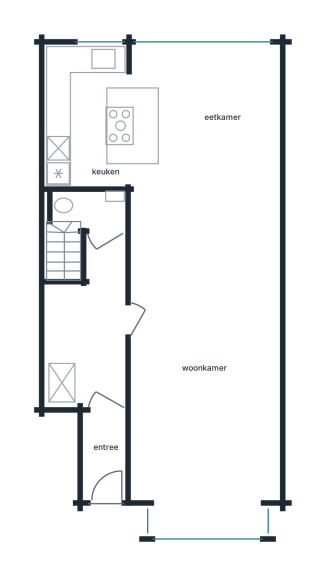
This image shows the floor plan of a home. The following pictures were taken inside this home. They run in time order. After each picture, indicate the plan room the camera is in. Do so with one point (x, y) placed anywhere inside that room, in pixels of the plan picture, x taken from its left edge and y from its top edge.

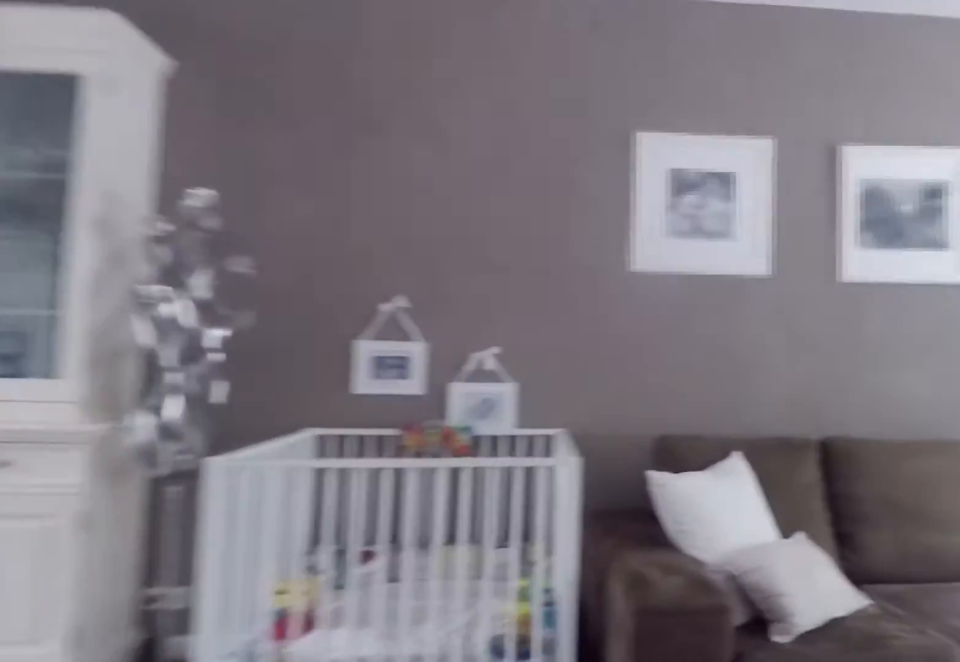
(203, 277)
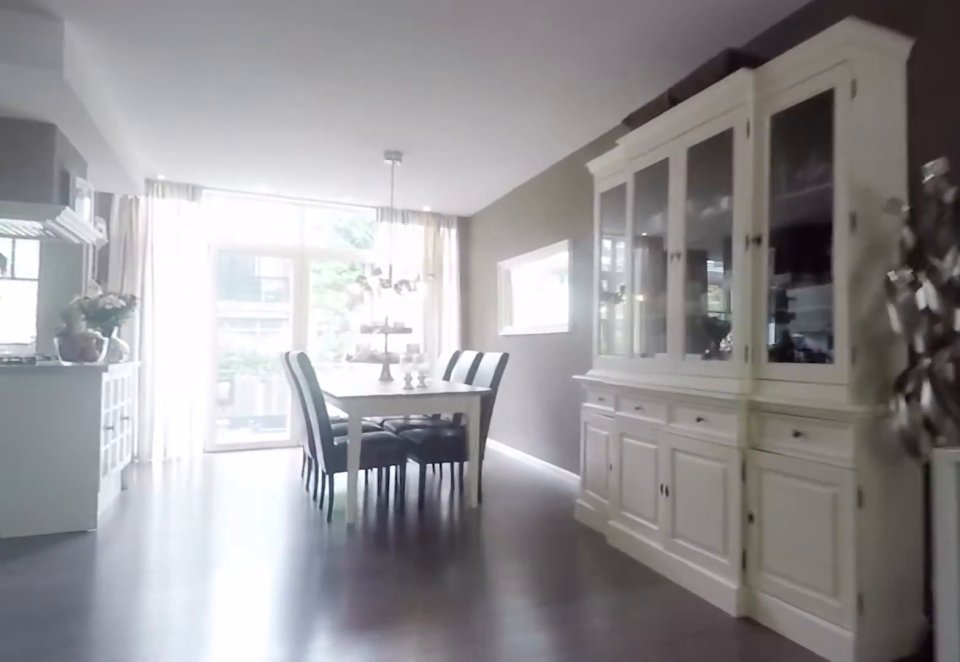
(203, 277)
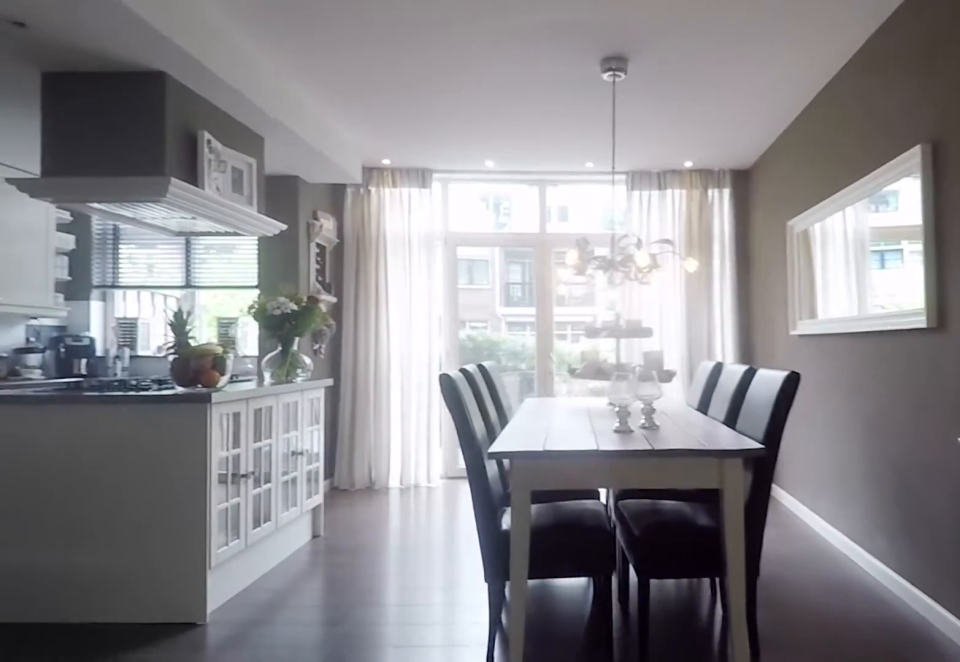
(203, 277)
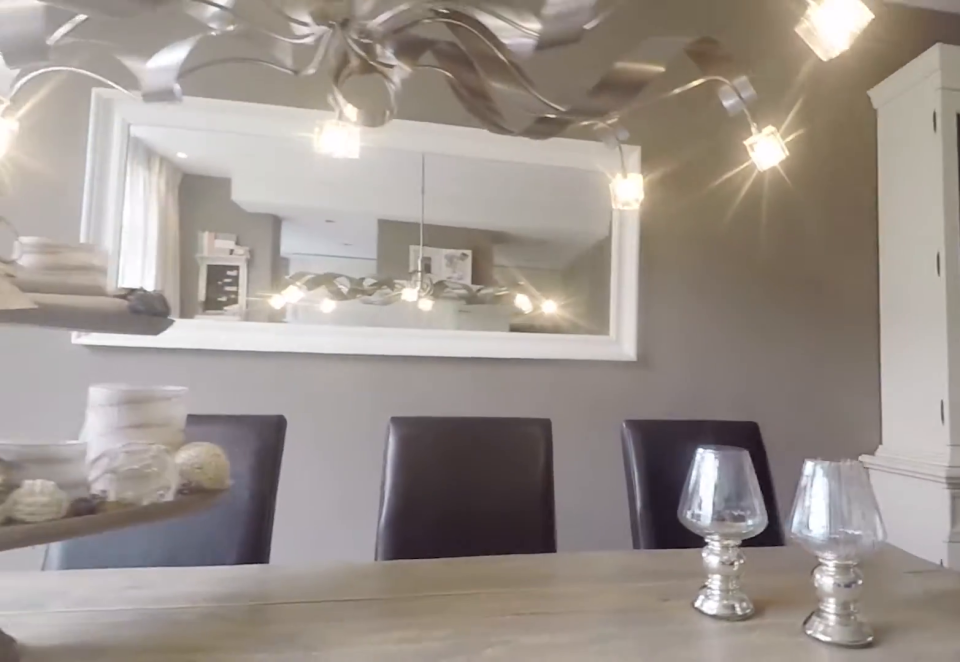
(141, 98)
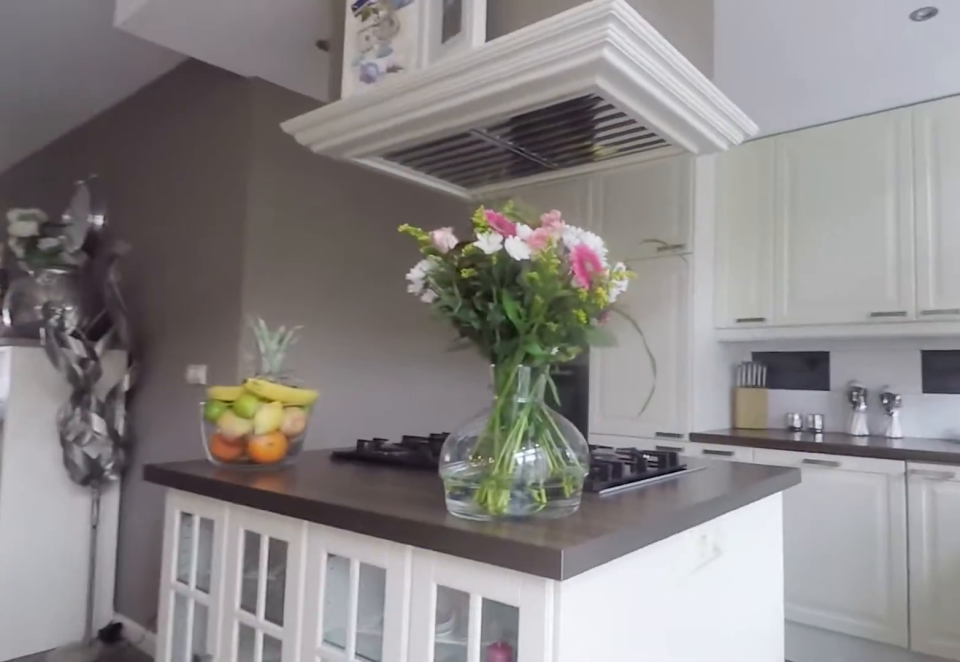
(141, 98)
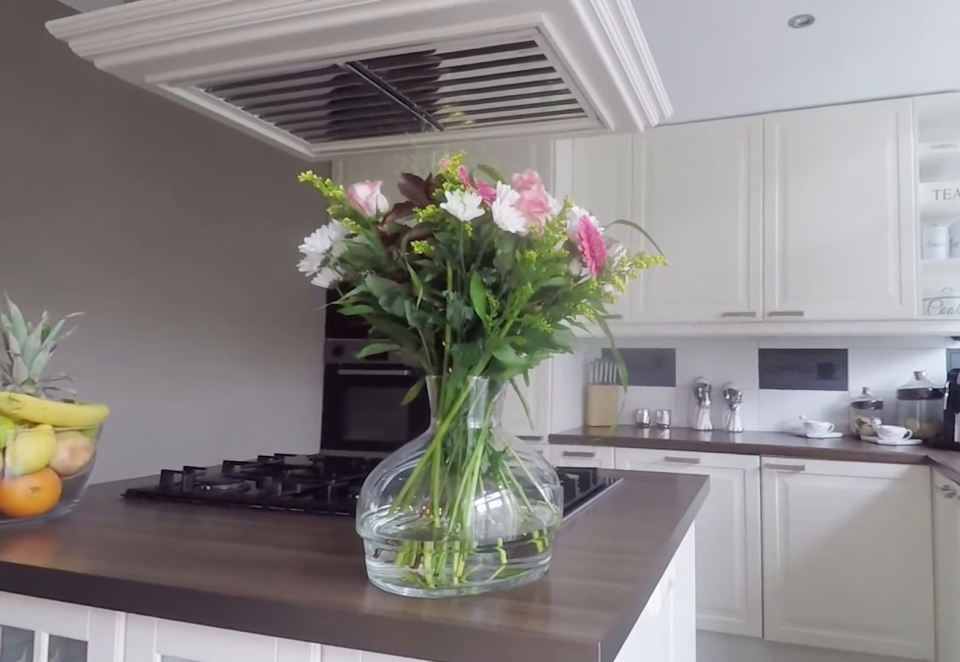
(141, 98)
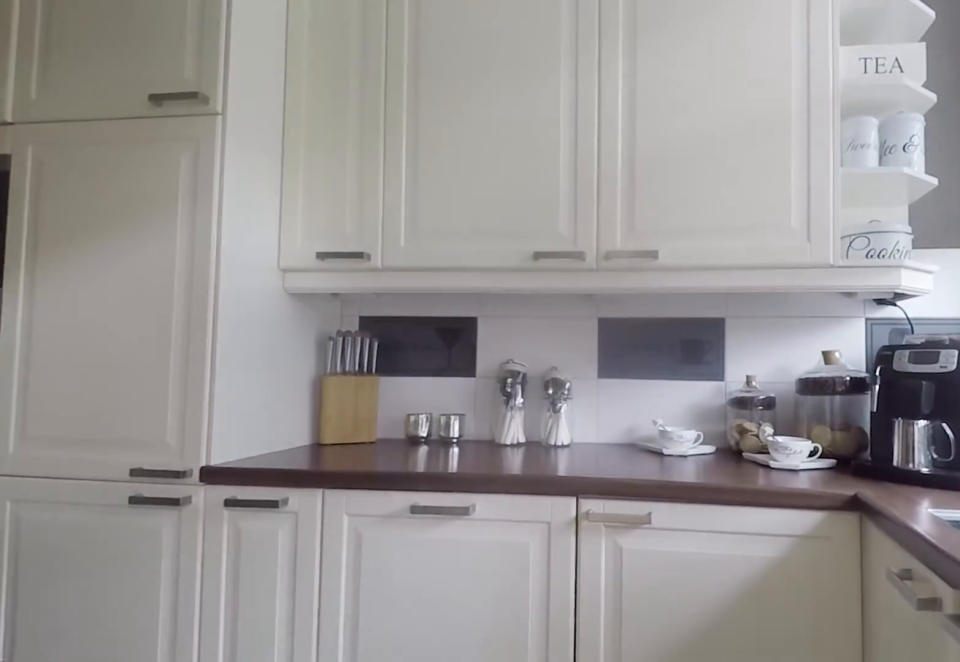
(141, 98)
